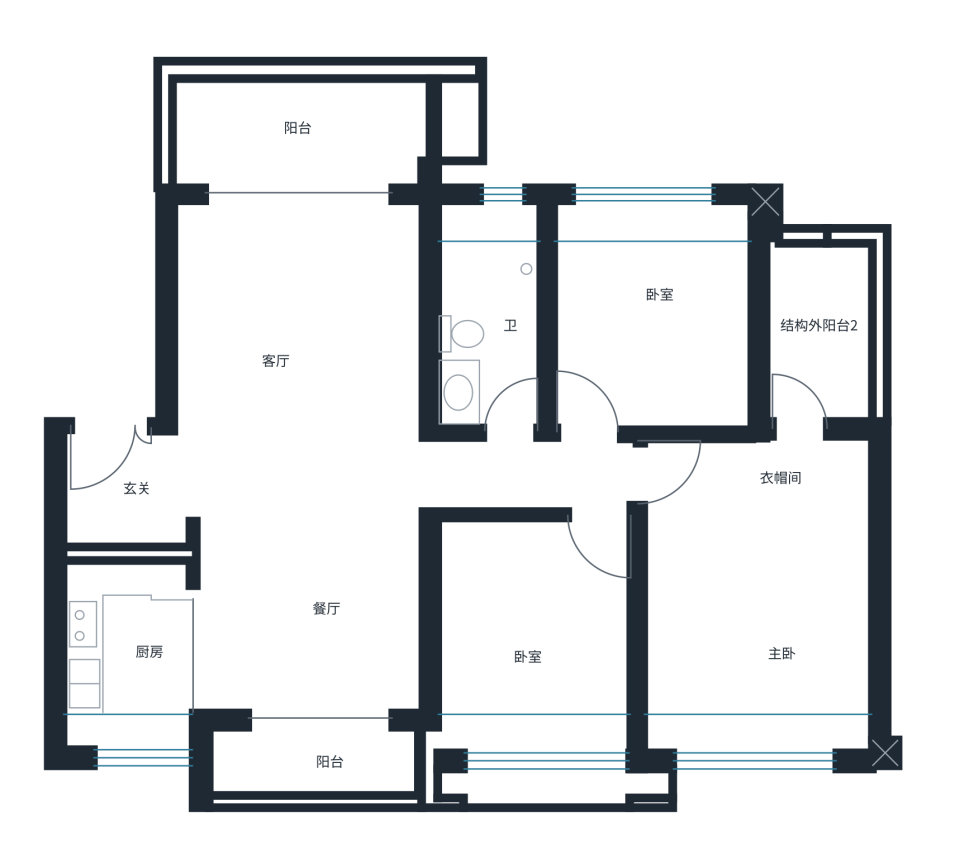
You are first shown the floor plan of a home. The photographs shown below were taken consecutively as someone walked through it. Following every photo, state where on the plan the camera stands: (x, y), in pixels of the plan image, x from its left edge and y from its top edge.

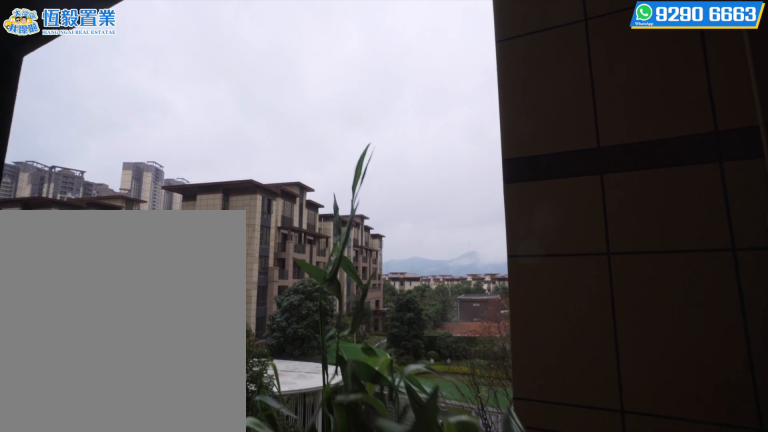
(348, 752)
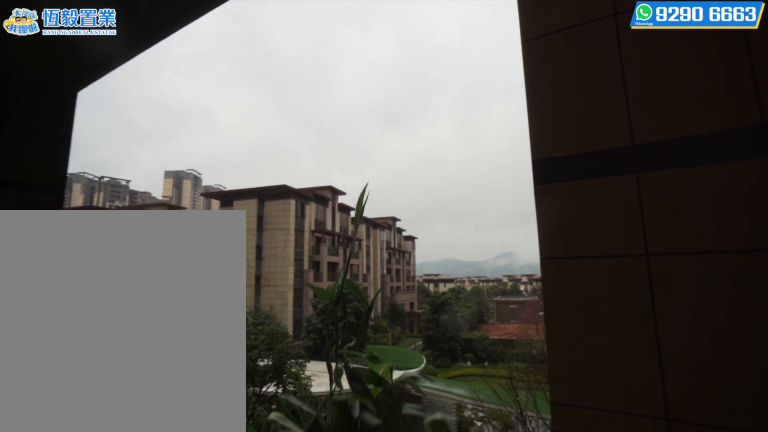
(348, 752)
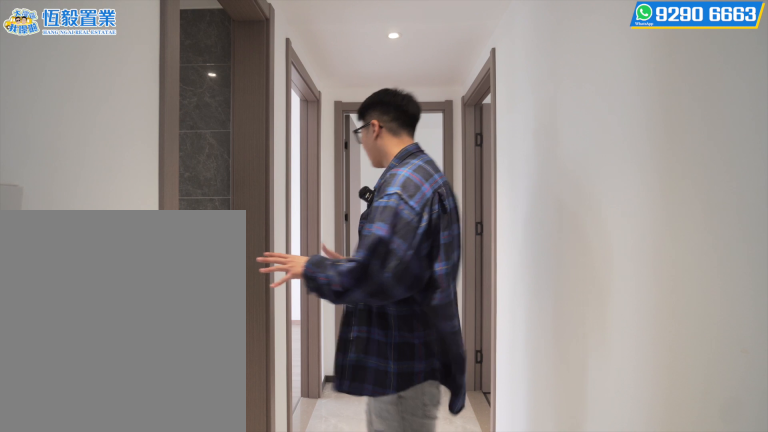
(522, 467)
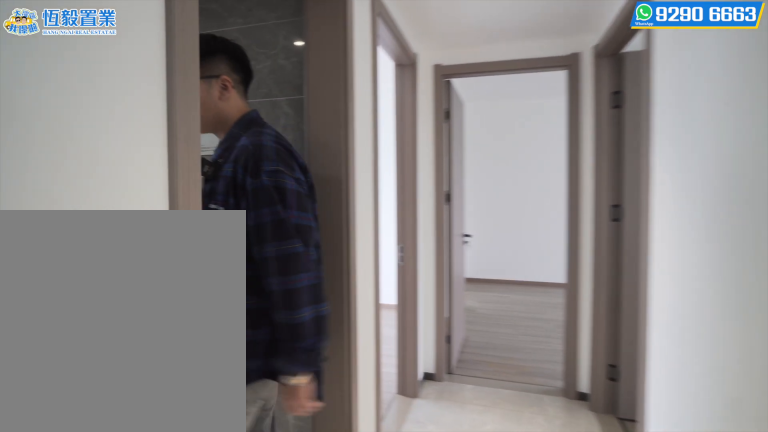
(518, 443)
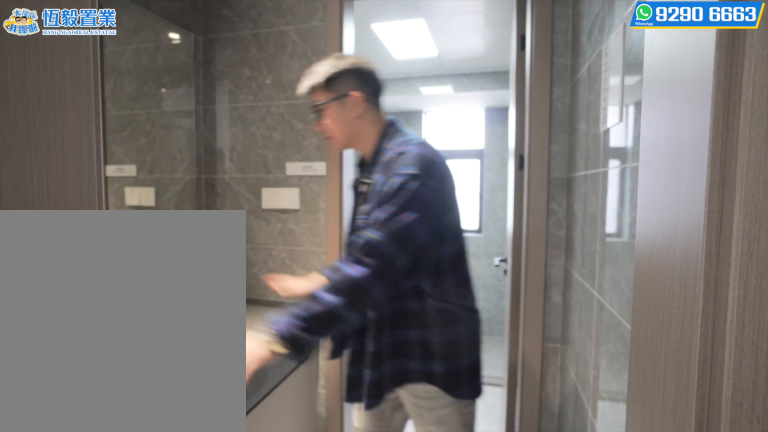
(507, 380)
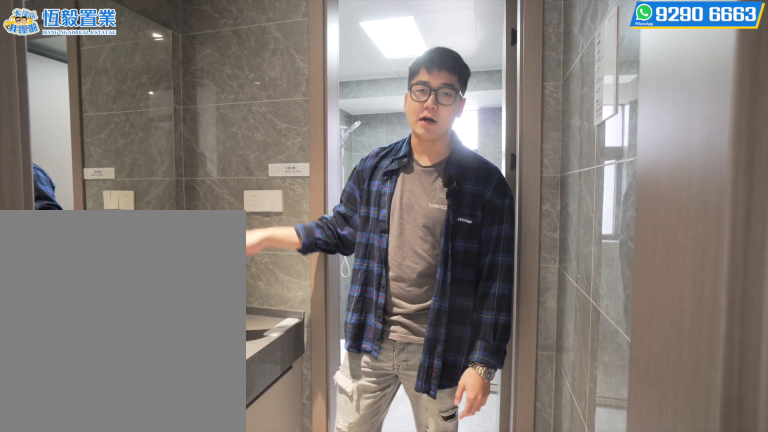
(505, 379)
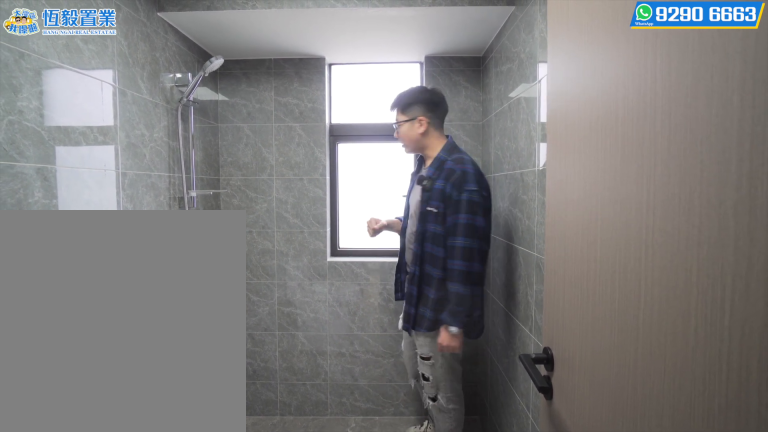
(506, 234)
